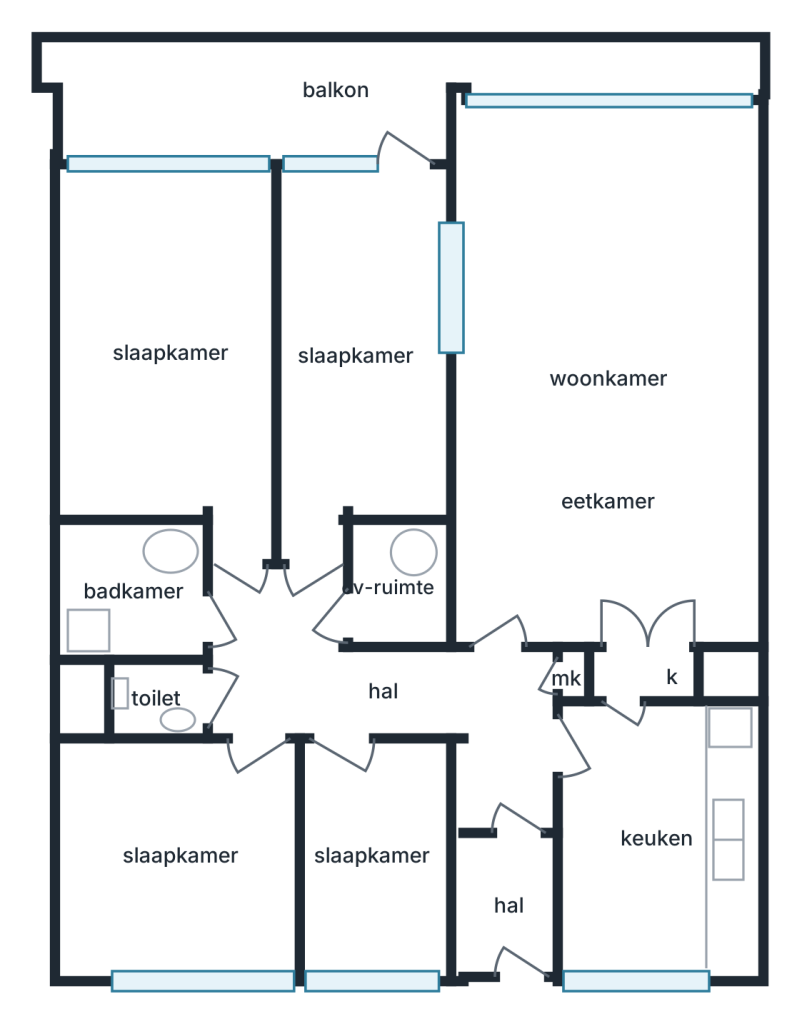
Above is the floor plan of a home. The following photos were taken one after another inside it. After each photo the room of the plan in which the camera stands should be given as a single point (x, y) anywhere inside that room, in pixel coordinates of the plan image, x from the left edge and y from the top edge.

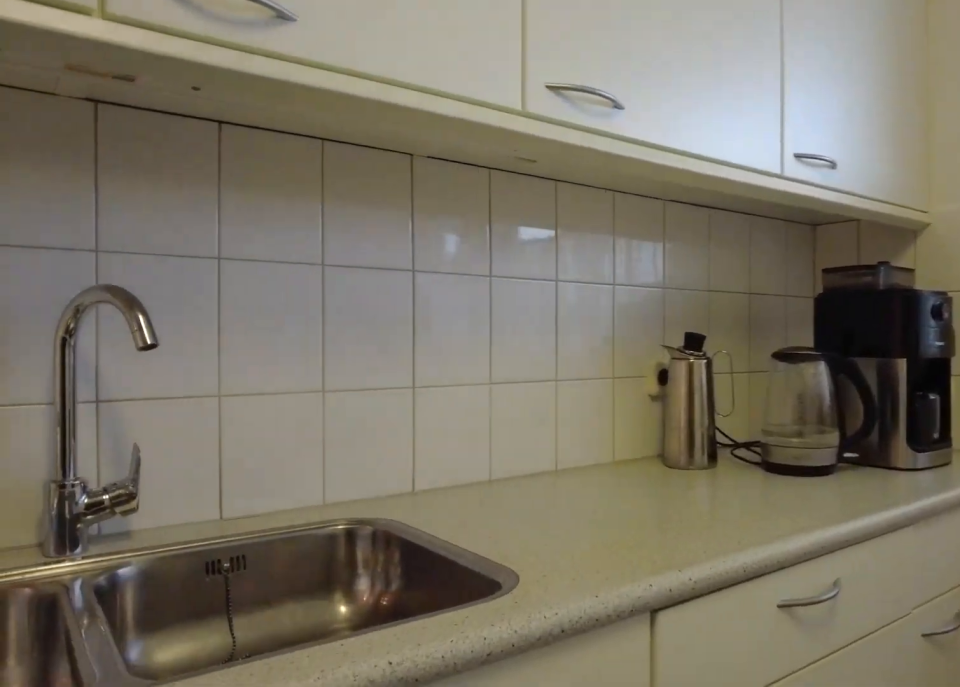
(656, 838)
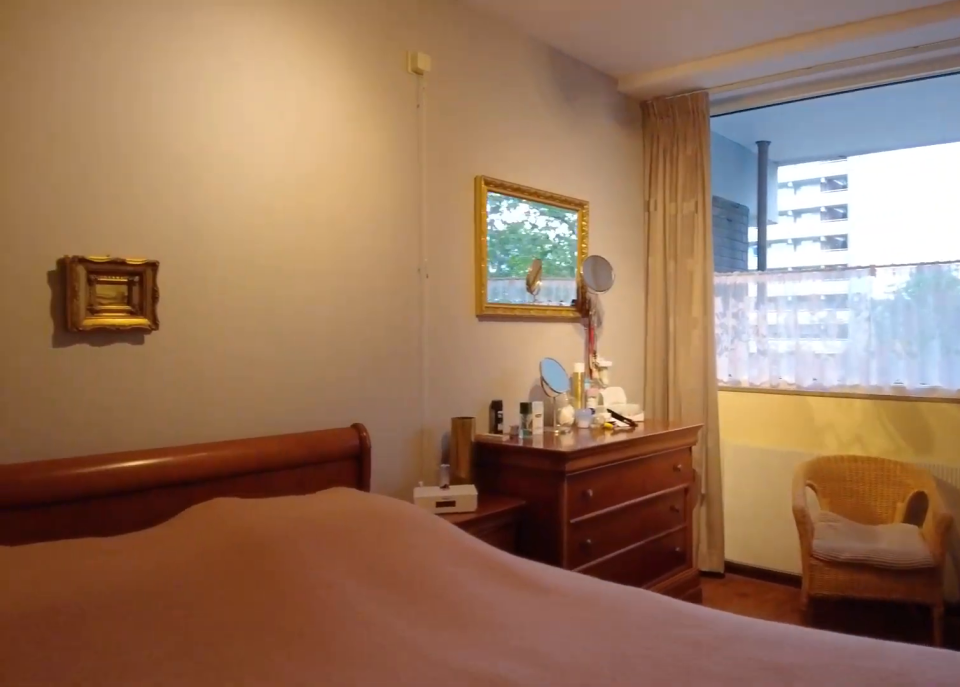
(170, 350)
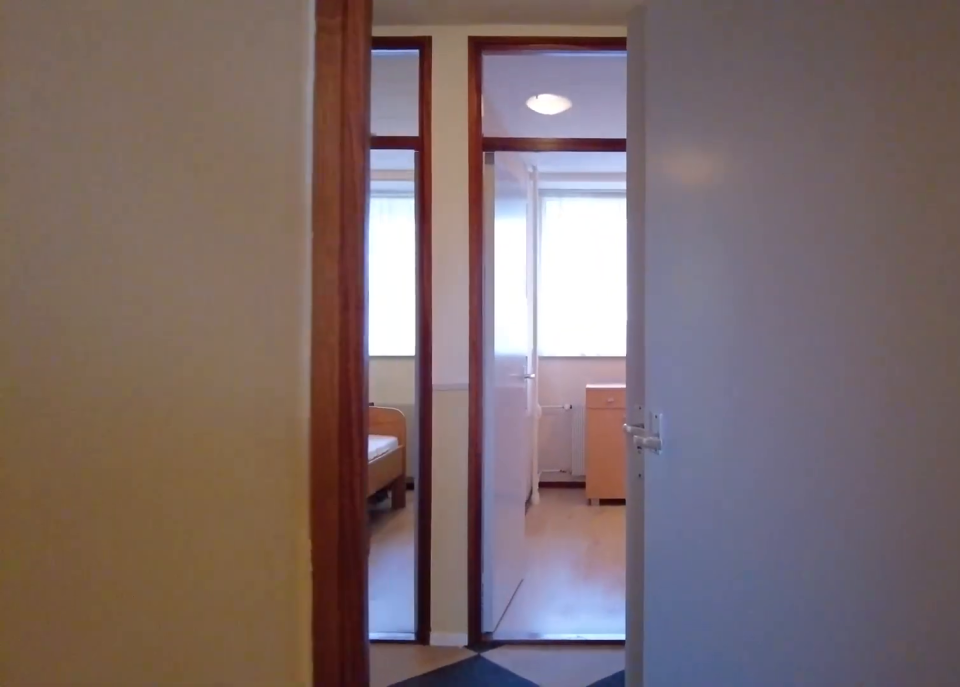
(170, 350)
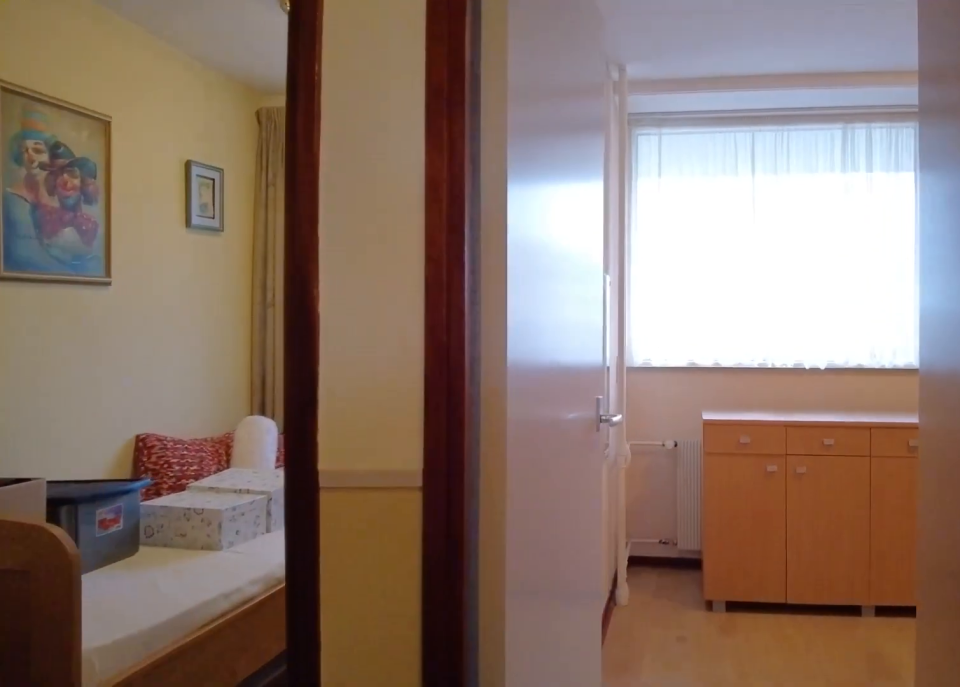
(409, 734)
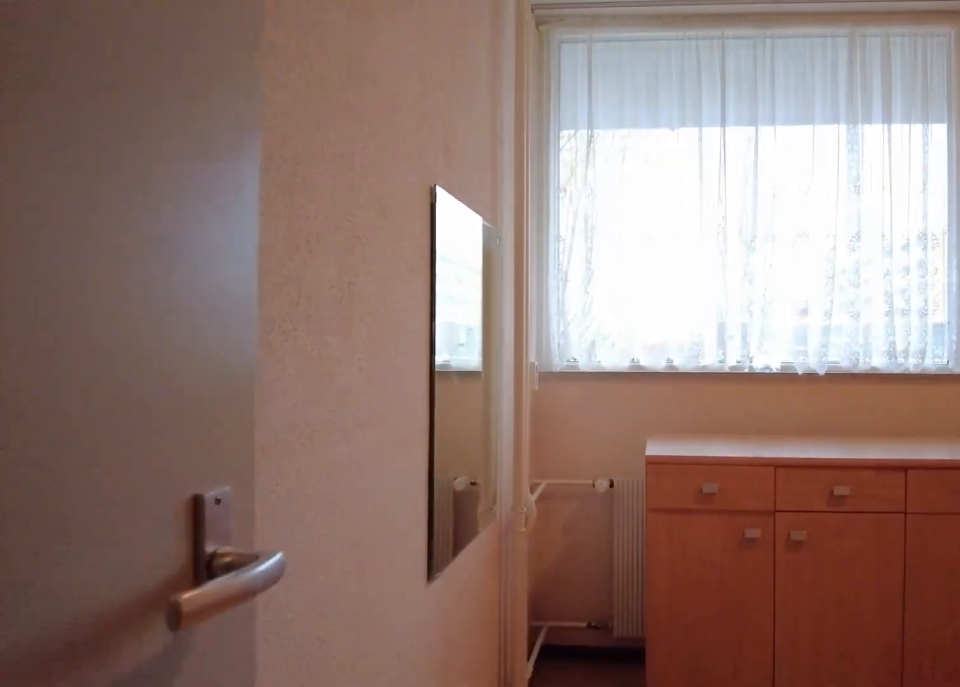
(179, 854)
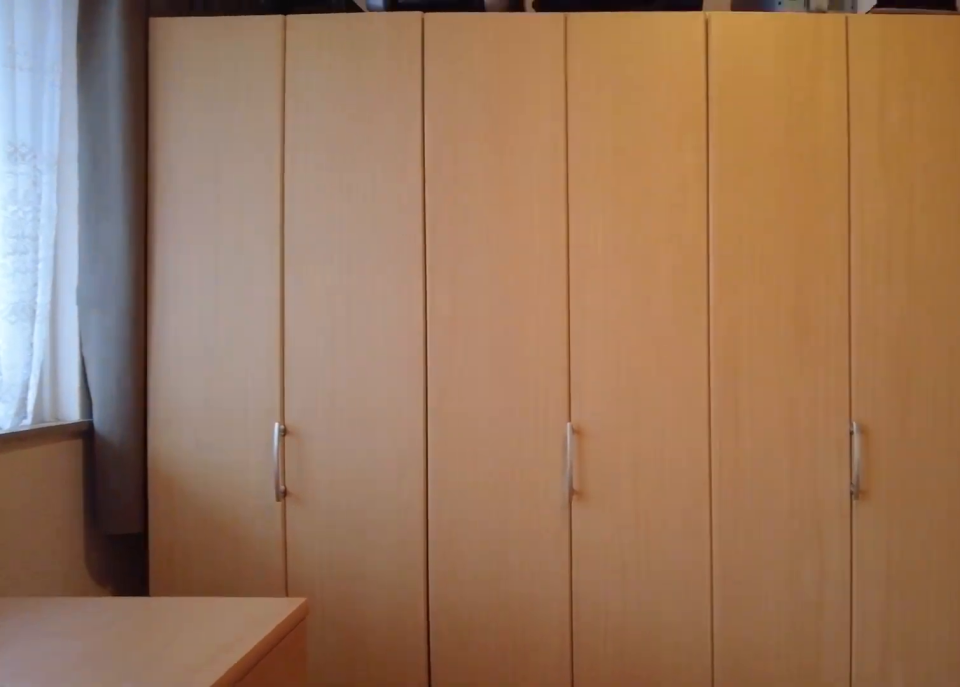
(179, 854)
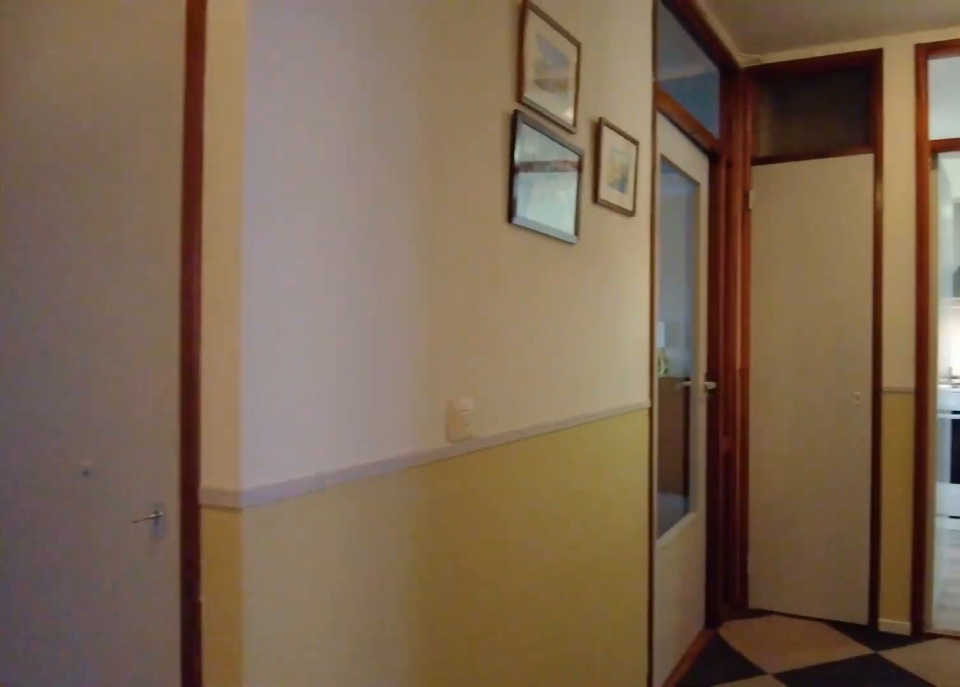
(409, 733)
